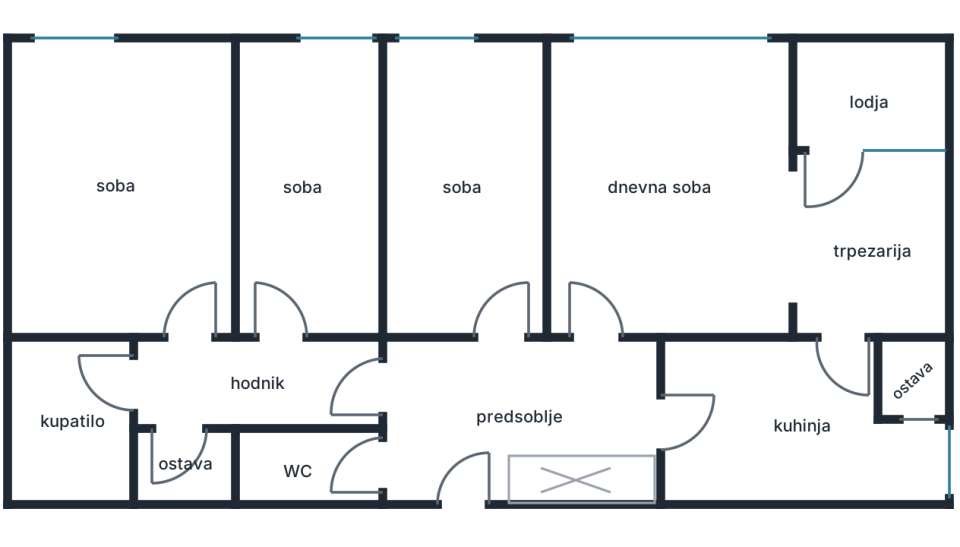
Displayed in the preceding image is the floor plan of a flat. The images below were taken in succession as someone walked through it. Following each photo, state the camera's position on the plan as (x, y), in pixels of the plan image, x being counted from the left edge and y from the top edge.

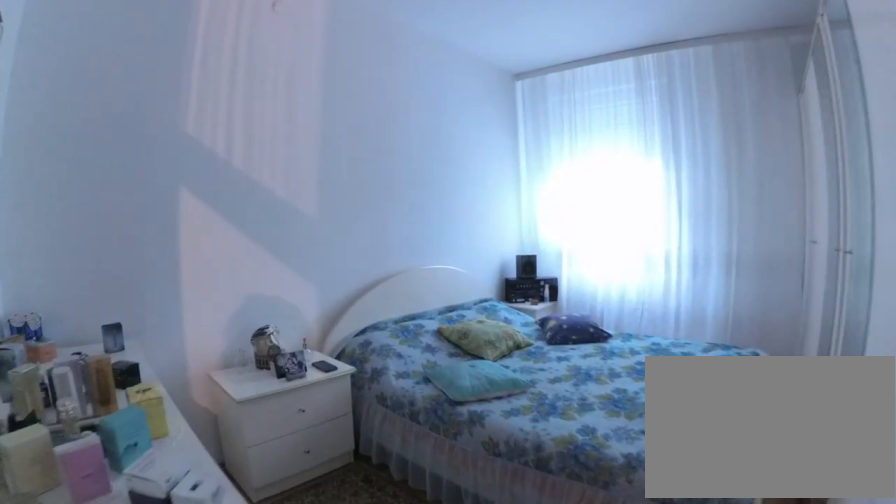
(189, 333)
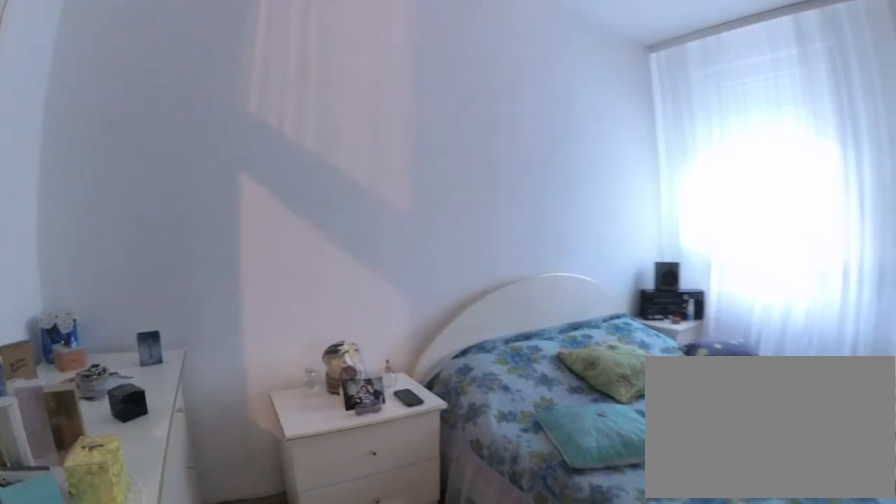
(157, 289)
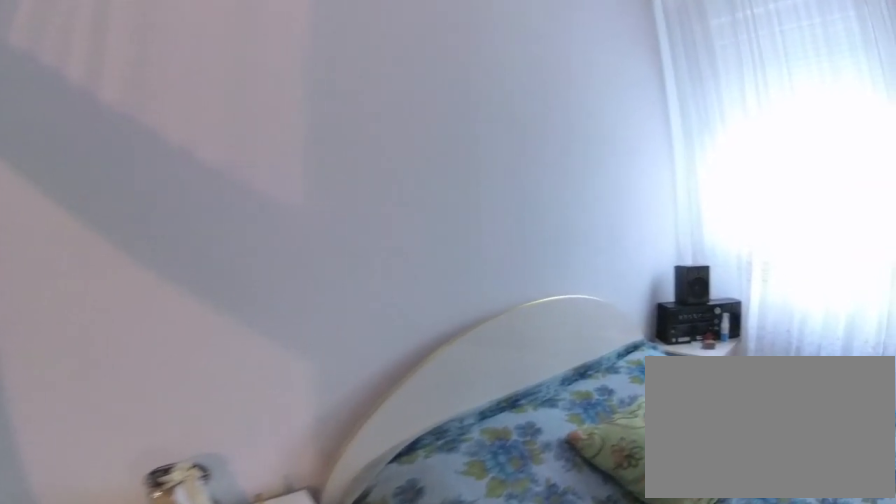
(102, 226)
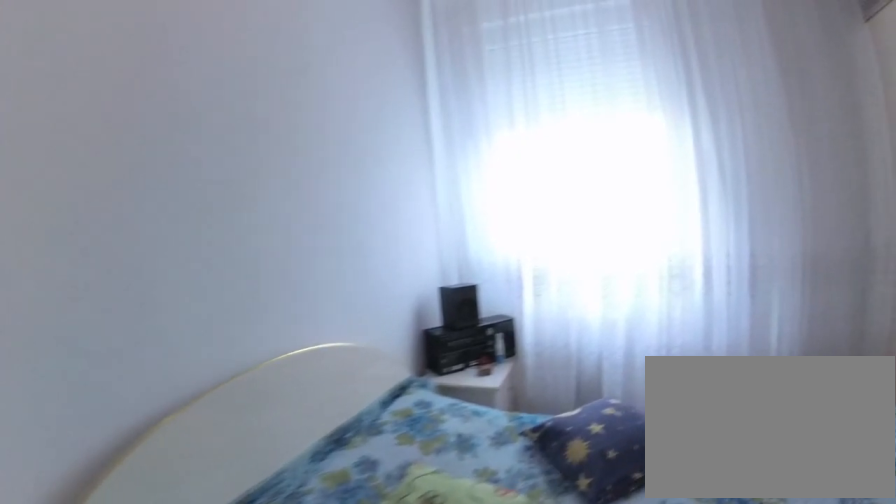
(92, 227)
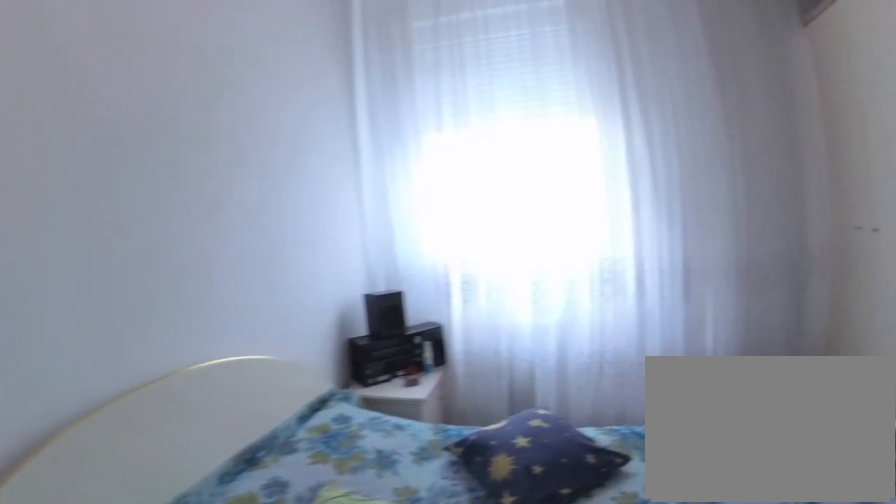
(90, 229)
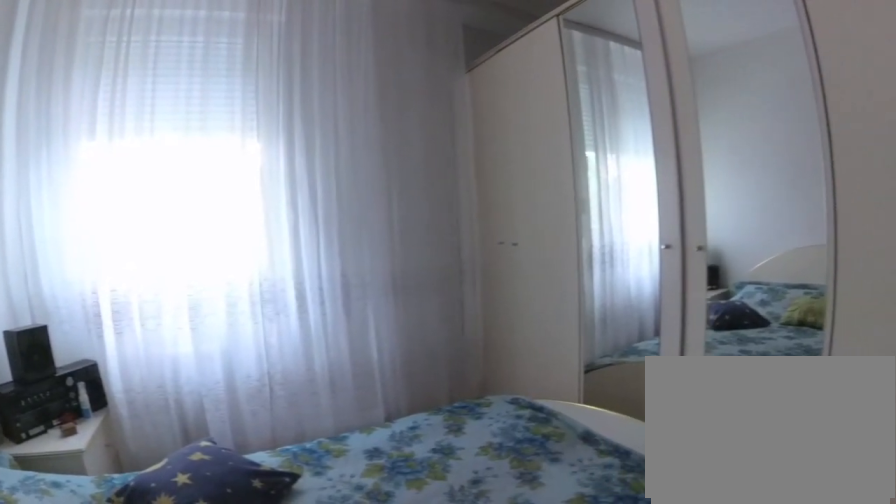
(77, 226)
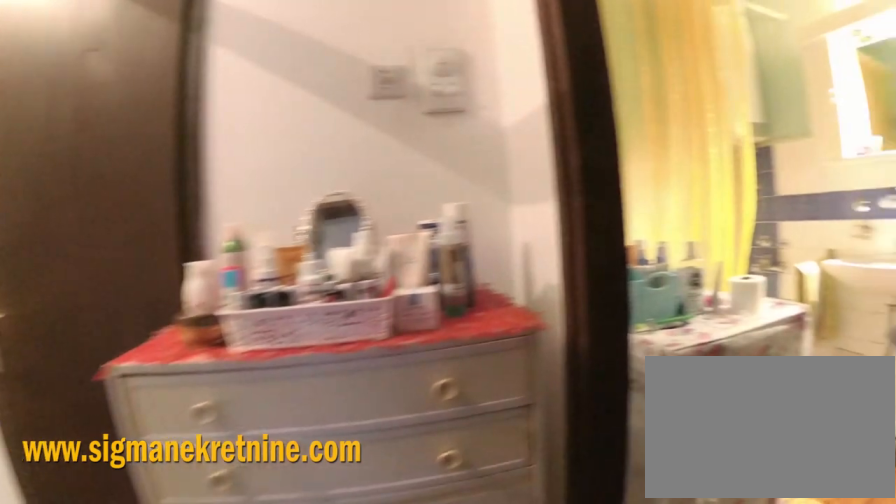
(174, 346)
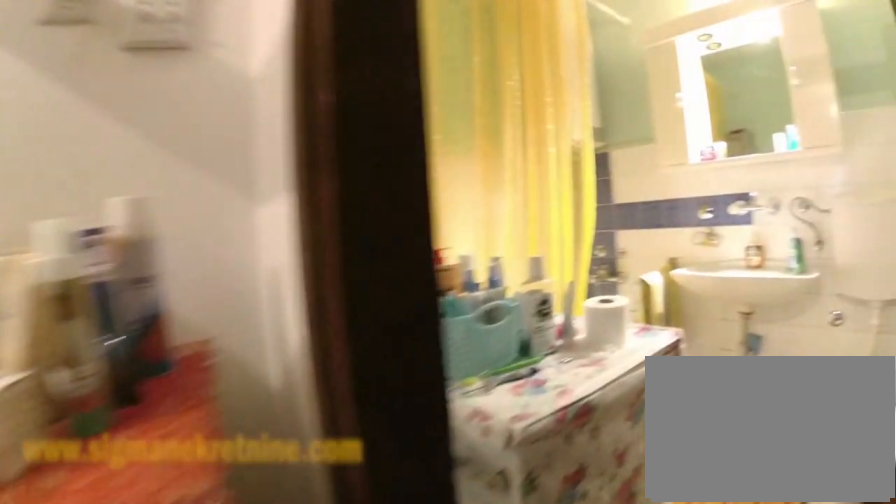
(170, 353)
